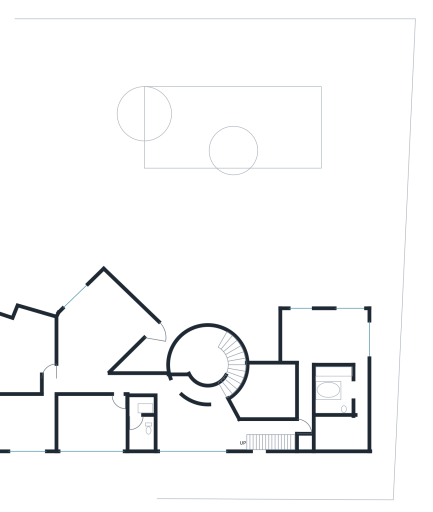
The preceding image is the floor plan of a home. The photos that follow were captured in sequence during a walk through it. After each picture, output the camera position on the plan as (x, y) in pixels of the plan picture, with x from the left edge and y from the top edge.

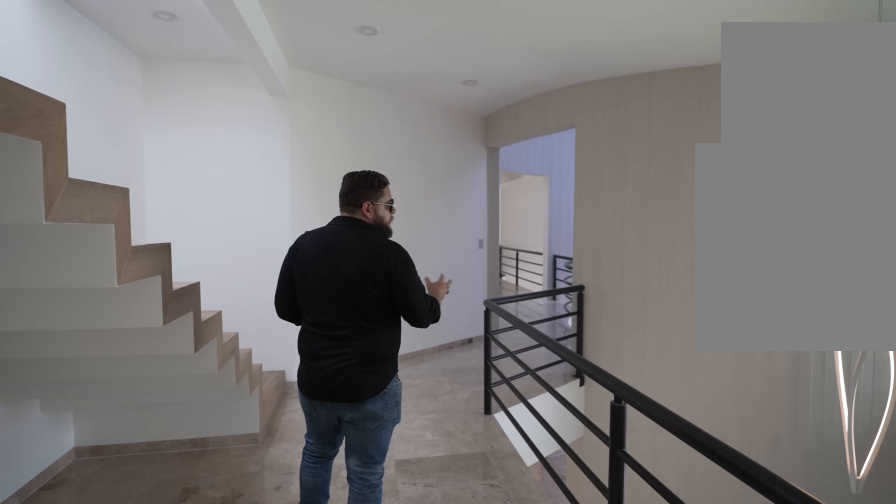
(291, 424)
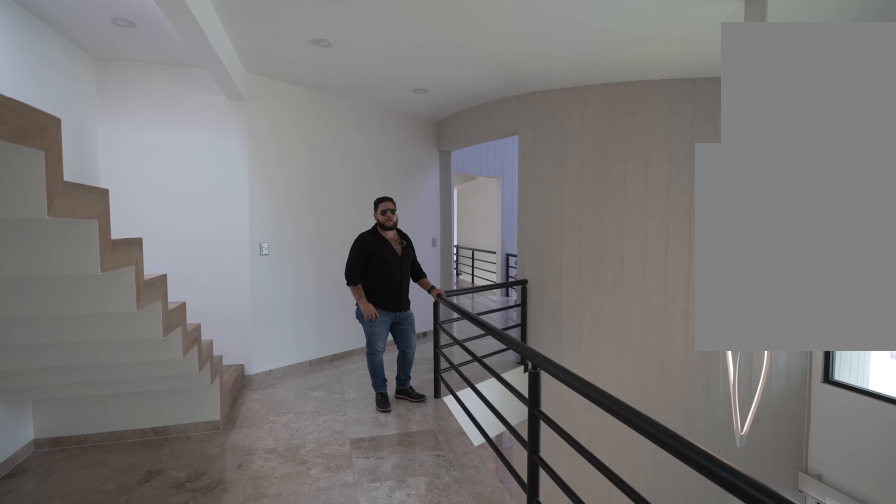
(280, 425)
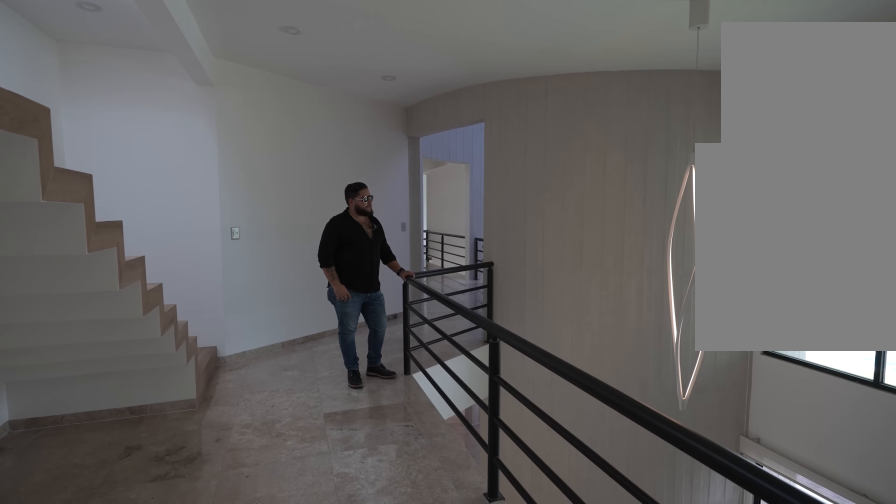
(280, 425)
